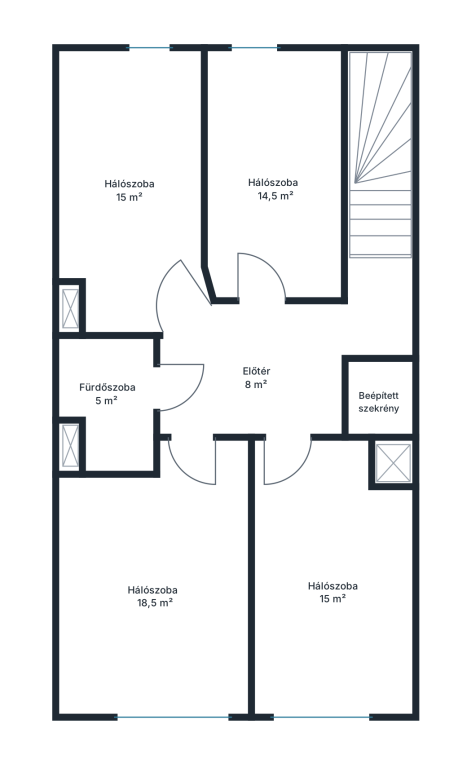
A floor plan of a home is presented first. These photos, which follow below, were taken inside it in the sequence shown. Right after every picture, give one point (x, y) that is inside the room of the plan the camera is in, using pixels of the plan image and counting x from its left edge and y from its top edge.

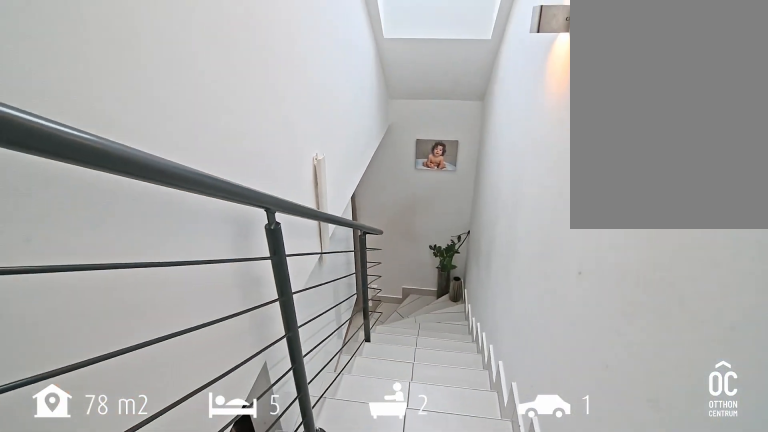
(384, 160)
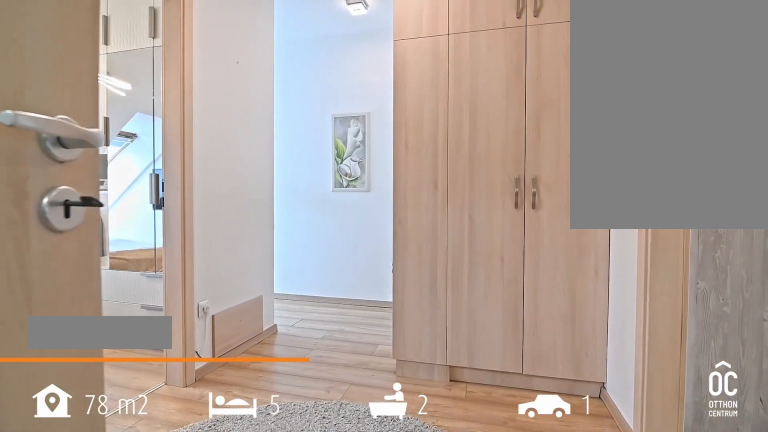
(254, 371)
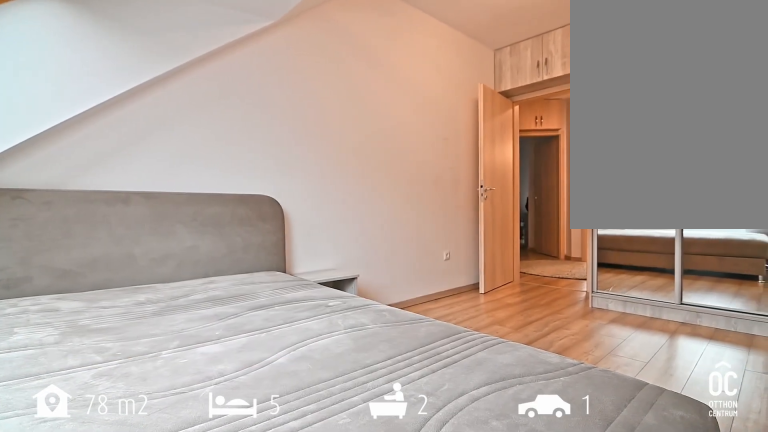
(338, 594)
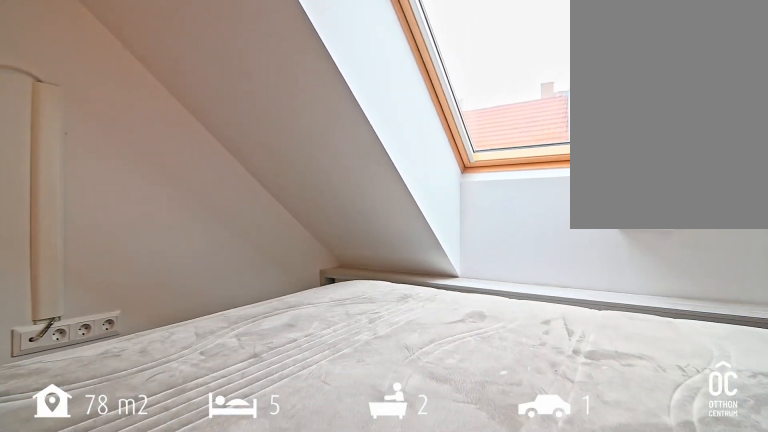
(338, 594)
